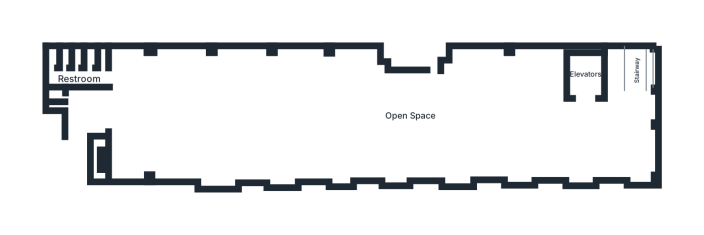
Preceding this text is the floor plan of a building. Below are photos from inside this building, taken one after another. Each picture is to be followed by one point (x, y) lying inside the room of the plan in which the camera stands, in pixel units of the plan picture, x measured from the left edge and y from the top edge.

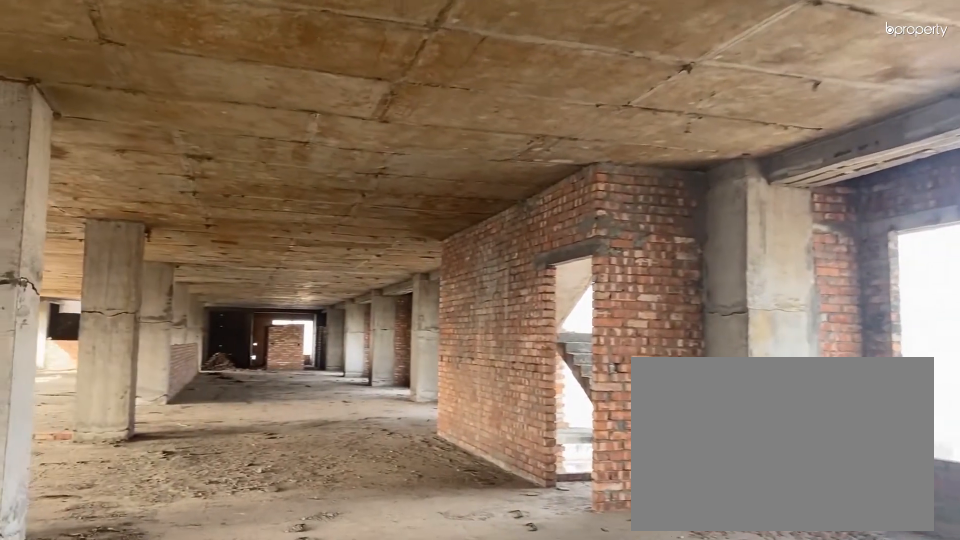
(445, 97)
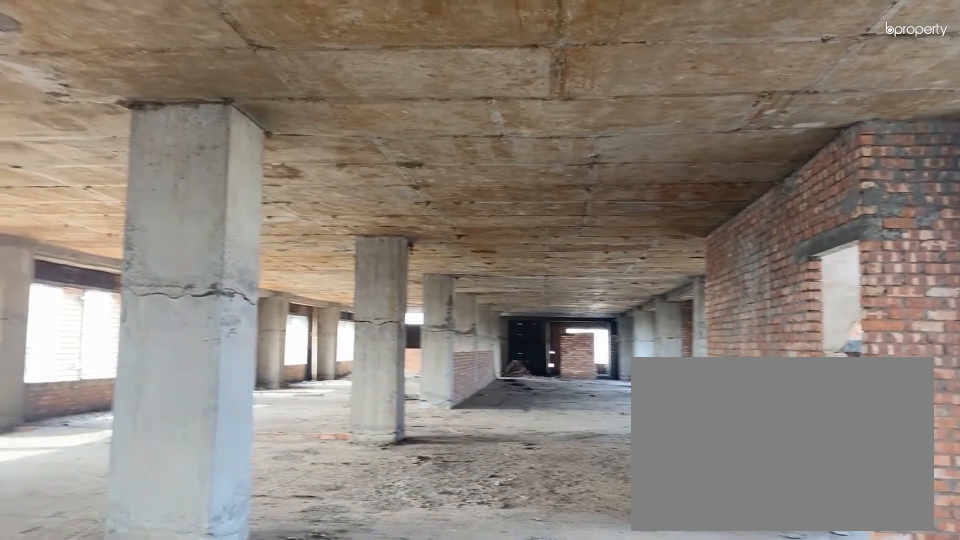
(445, 97)
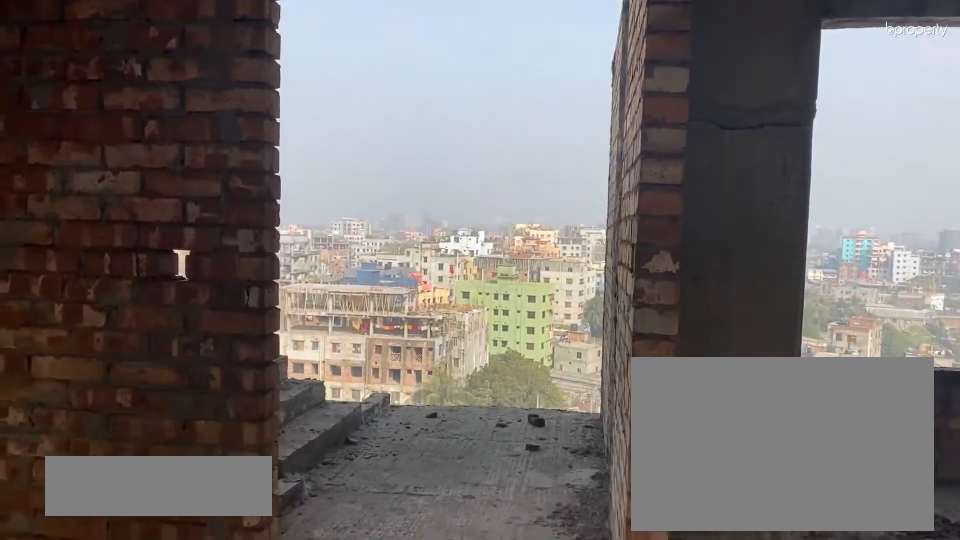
(437, 85)
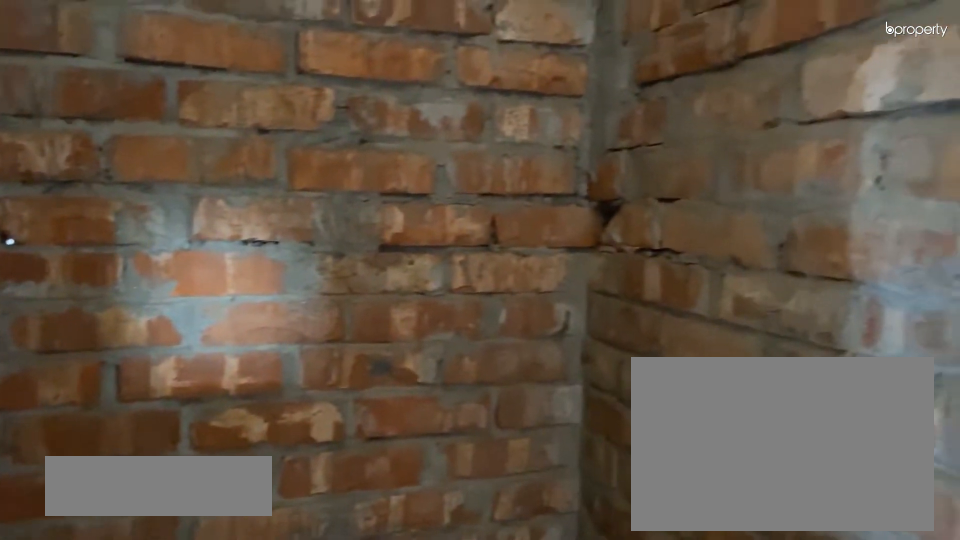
(92, 56)
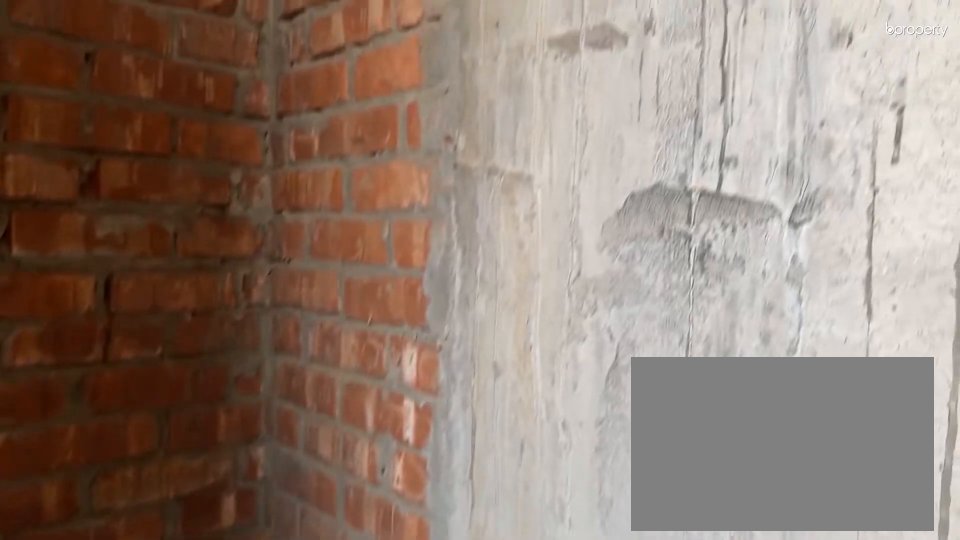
(53, 57)
